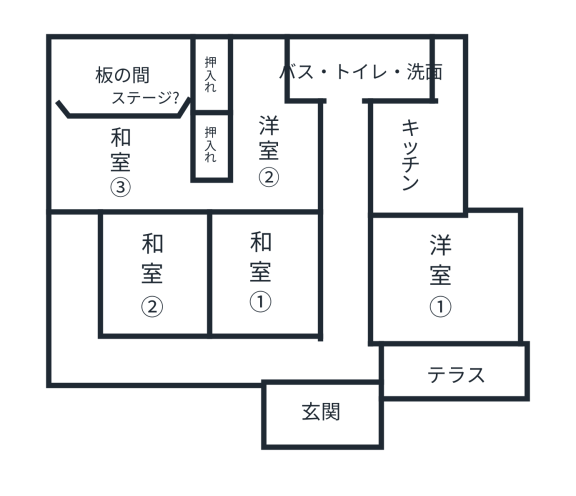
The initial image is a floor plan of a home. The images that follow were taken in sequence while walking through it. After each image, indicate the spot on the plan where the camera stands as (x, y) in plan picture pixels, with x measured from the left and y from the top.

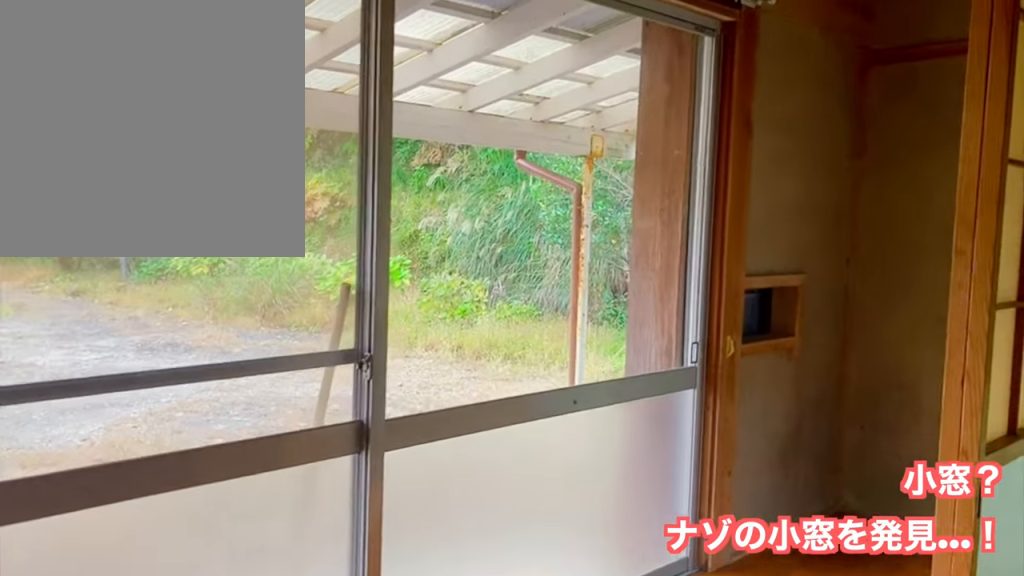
(126, 334)
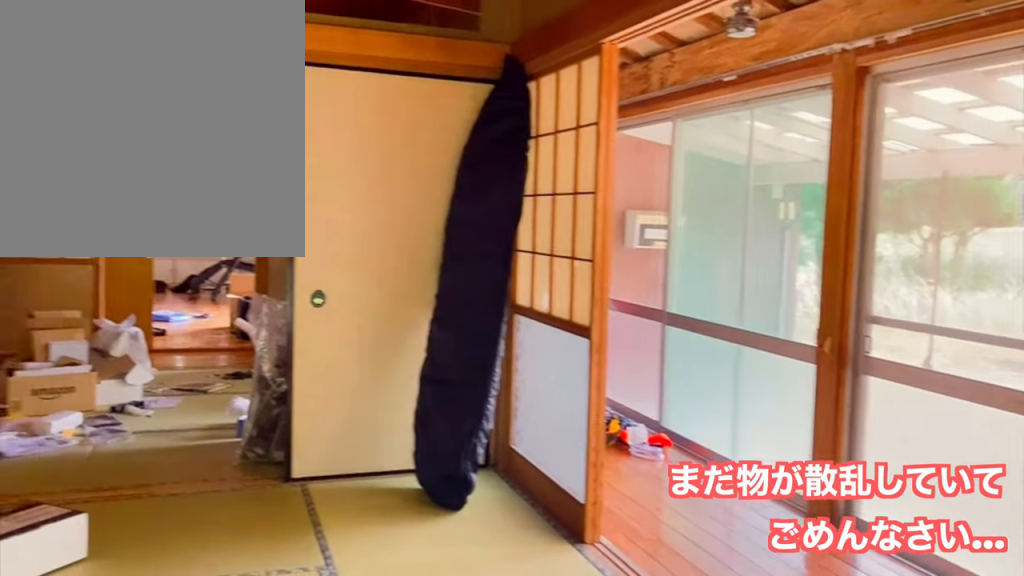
(73, 262)
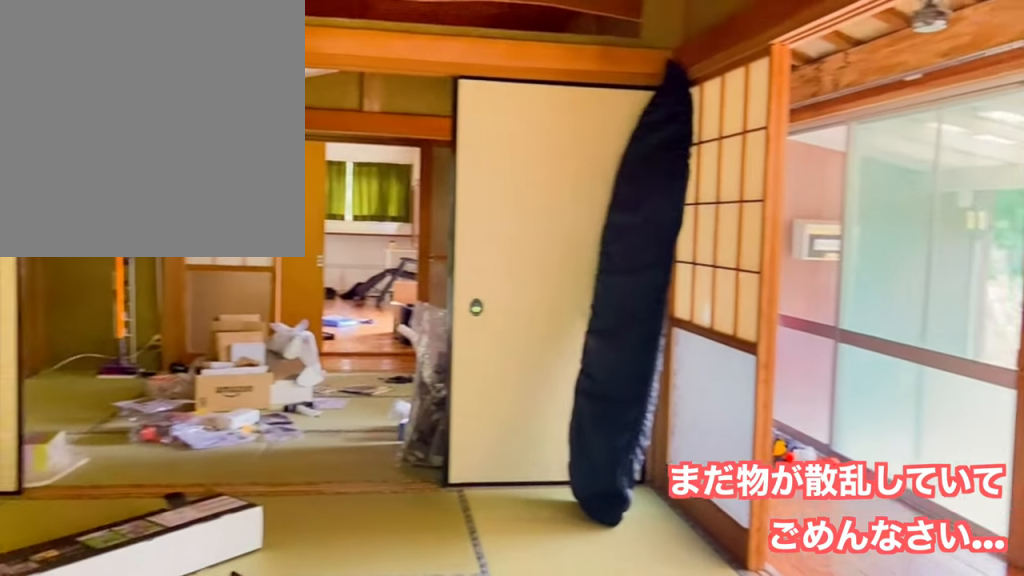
(73, 259)
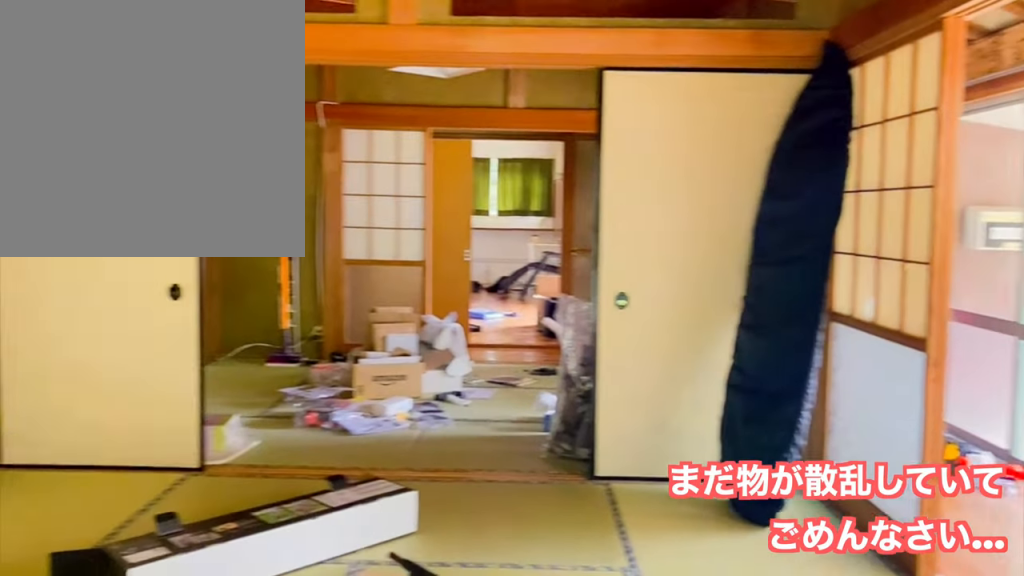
(74, 255)
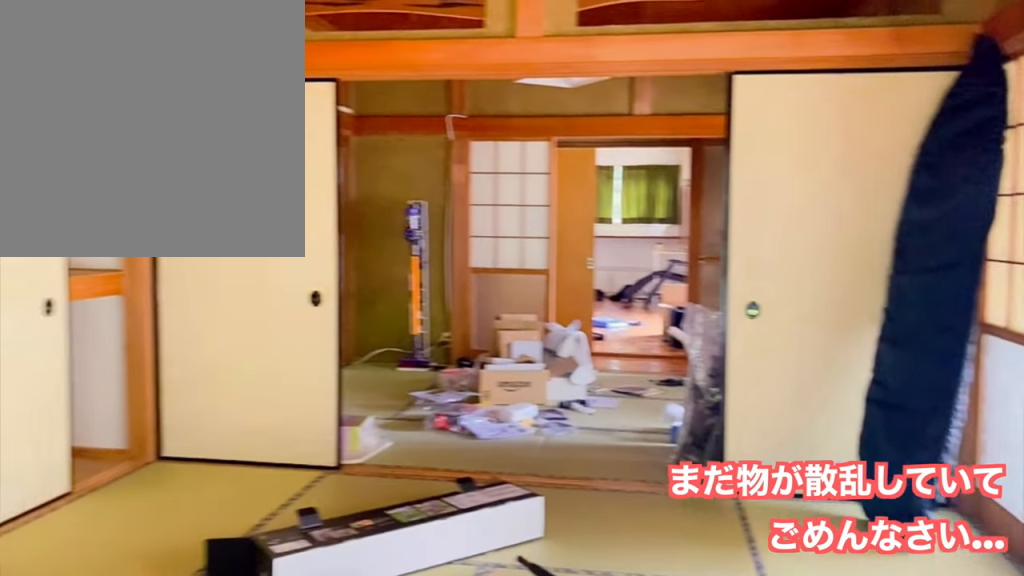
(77, 253)
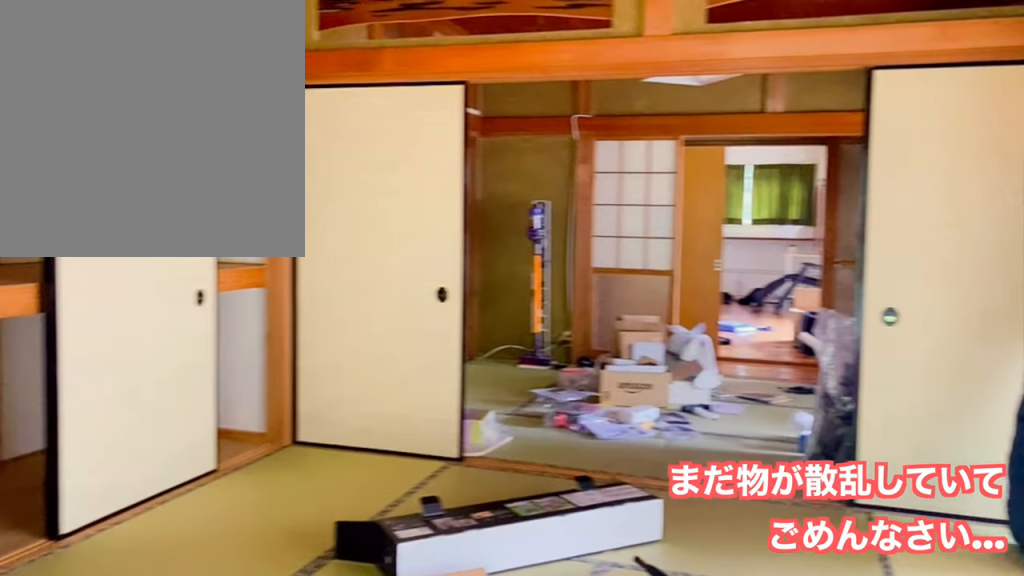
(77, 250)
